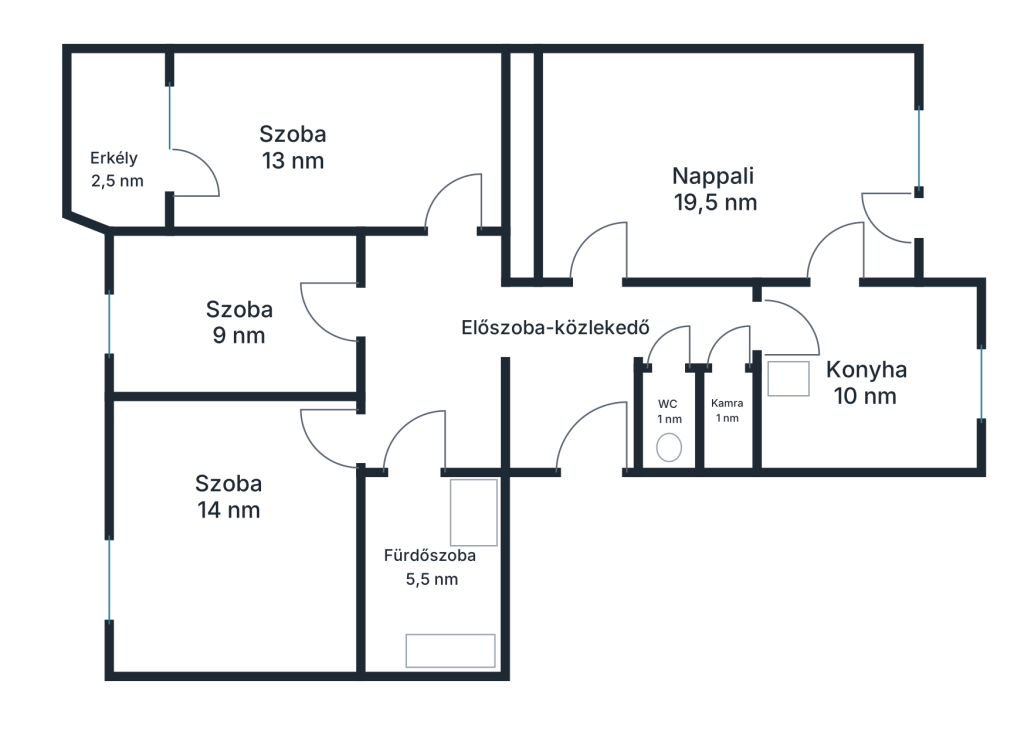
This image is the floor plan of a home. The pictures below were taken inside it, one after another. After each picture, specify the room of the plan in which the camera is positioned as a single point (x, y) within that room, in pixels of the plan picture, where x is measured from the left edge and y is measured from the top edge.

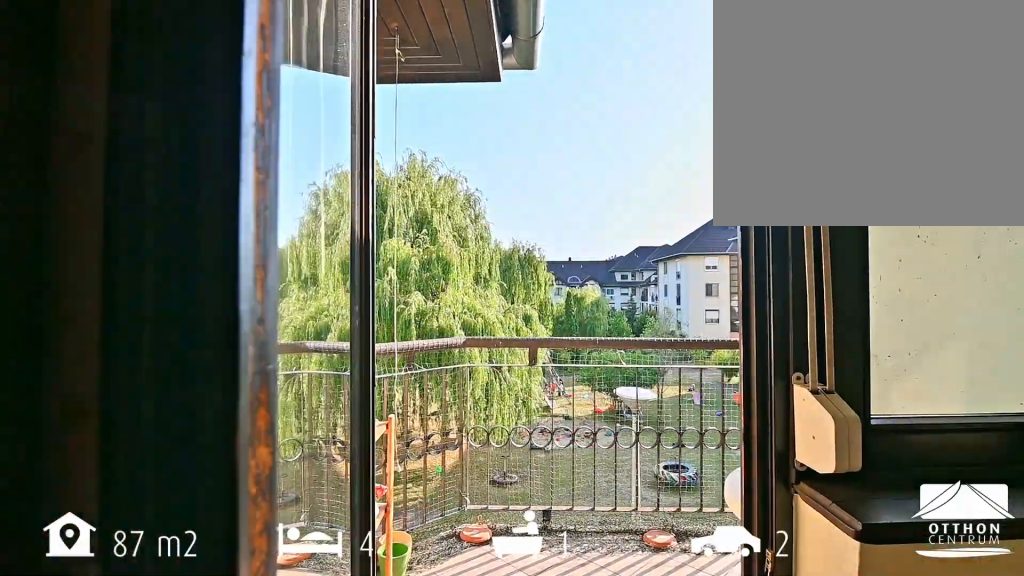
(117, 152)
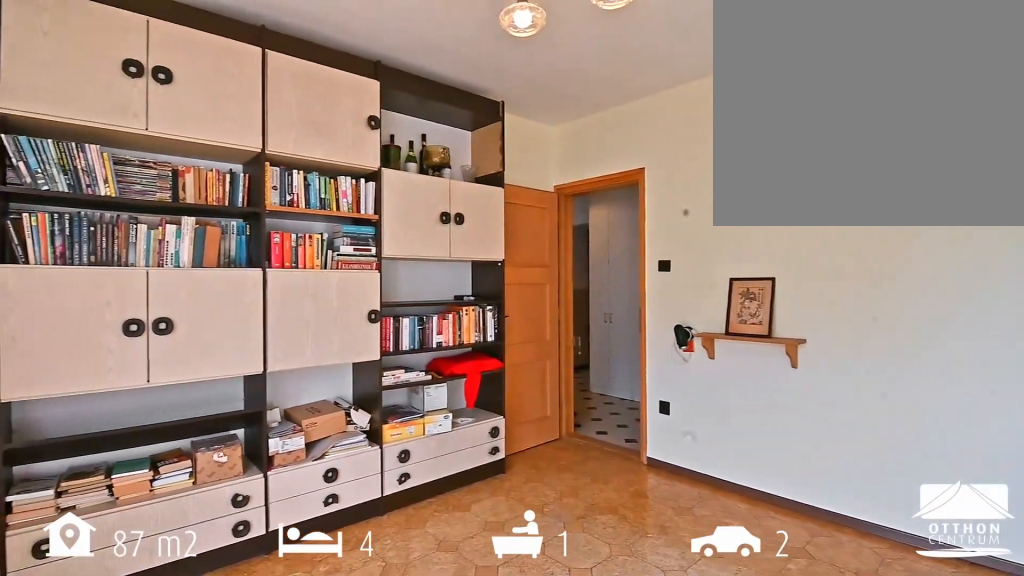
(231, 498)
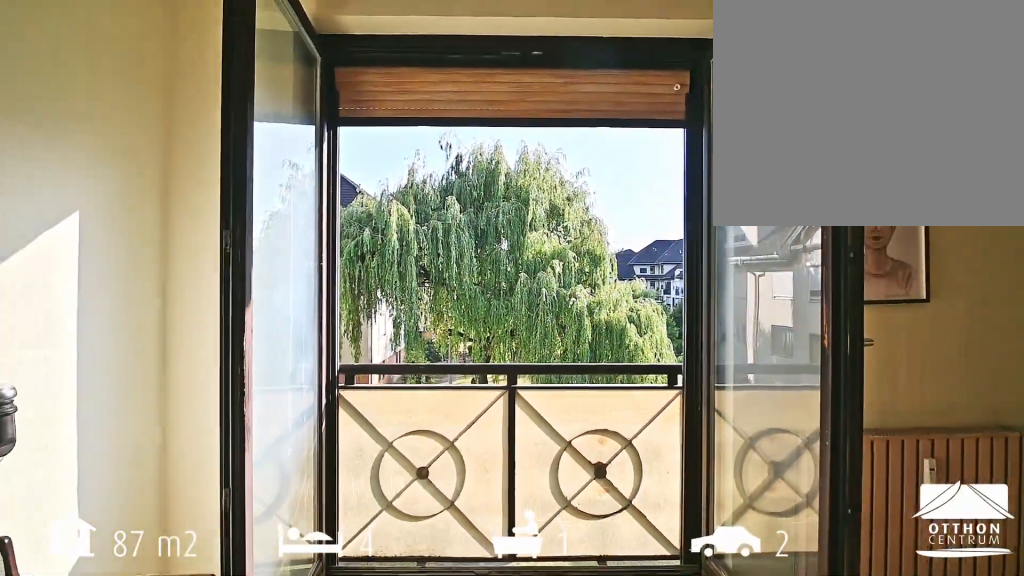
(230, 499)
